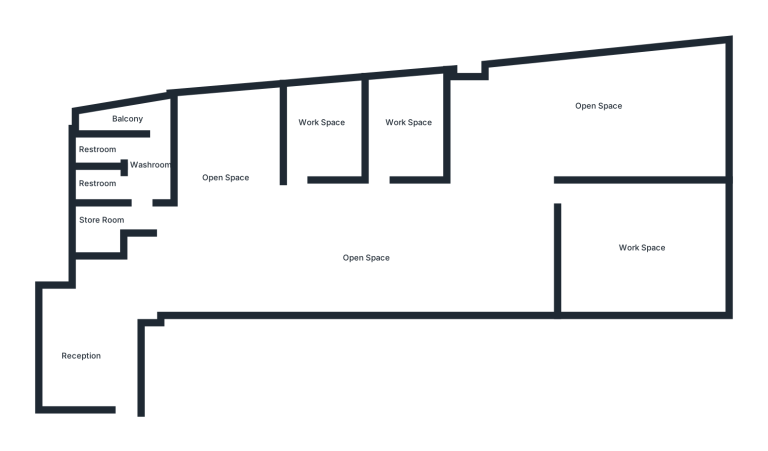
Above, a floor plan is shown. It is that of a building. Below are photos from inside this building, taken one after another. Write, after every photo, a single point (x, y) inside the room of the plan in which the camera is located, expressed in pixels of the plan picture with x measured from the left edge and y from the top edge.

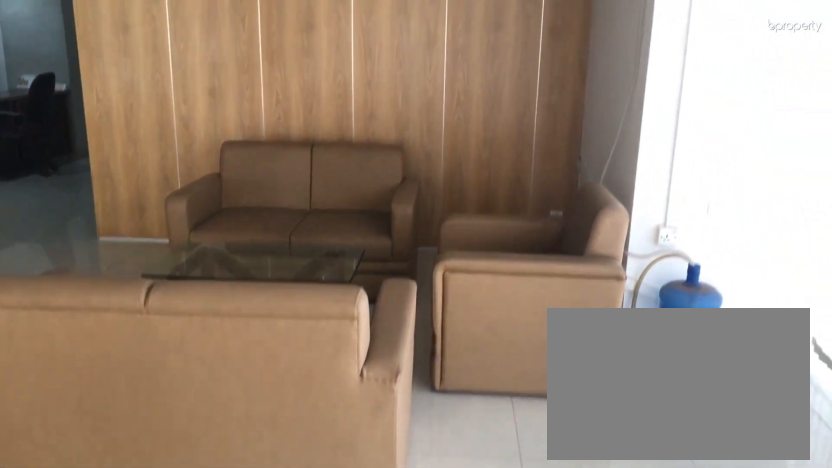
(608, 116)
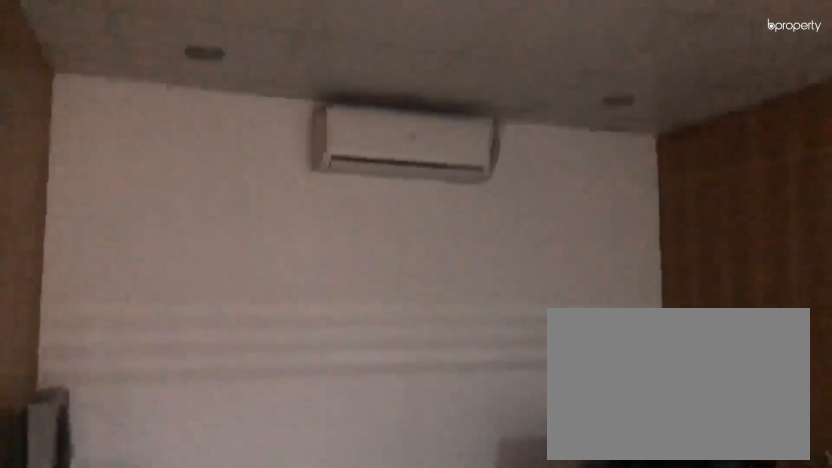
(393, 134)
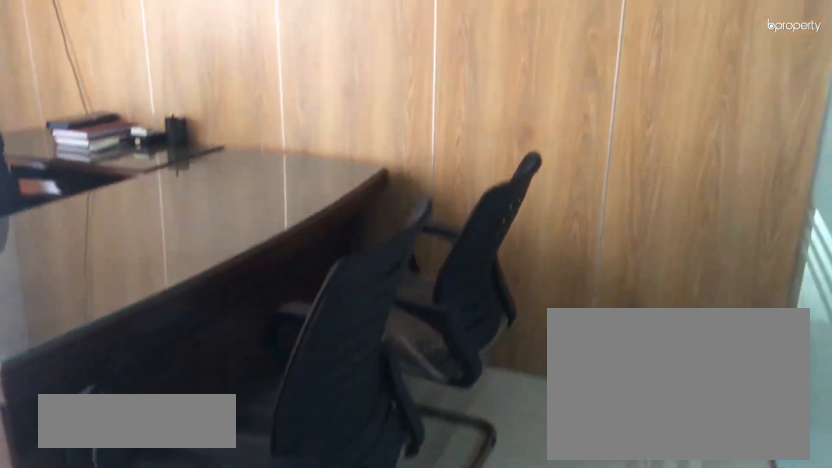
(310, 134)
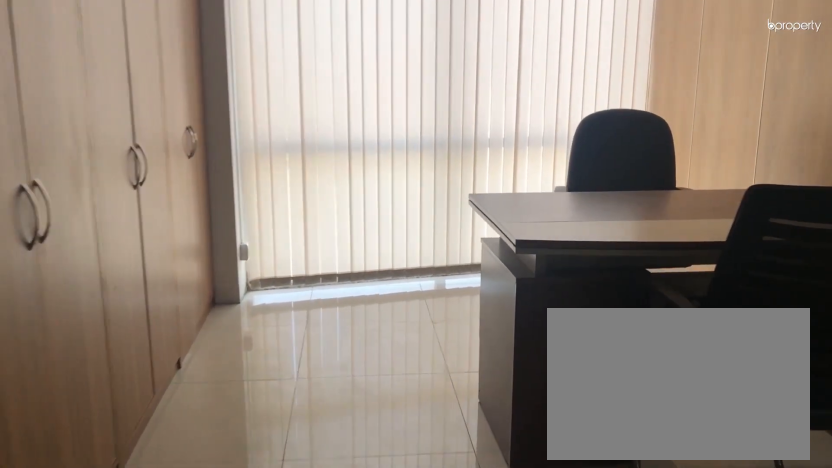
(233, 184)
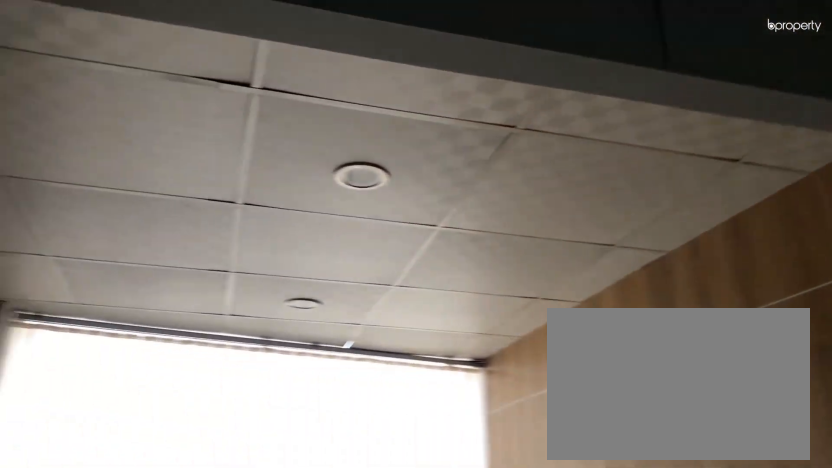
(233, 184)
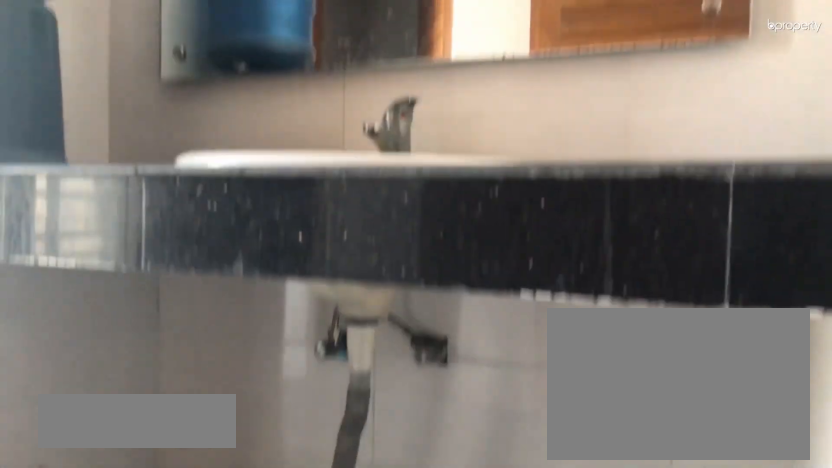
(149, 182)
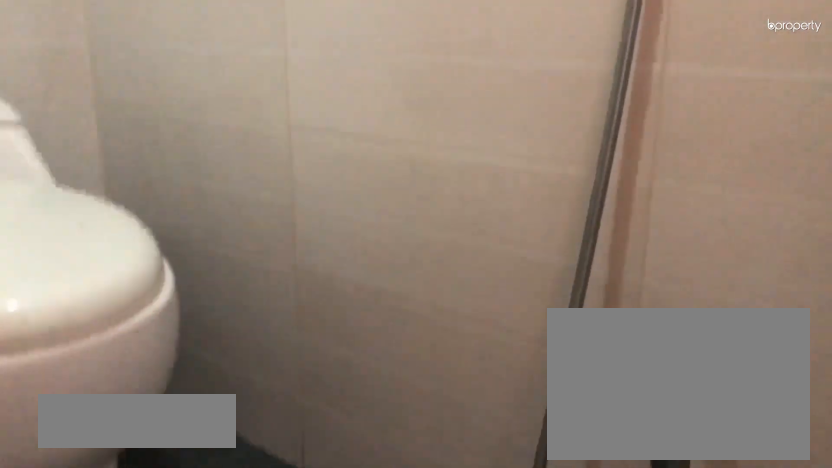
(95, 148)
